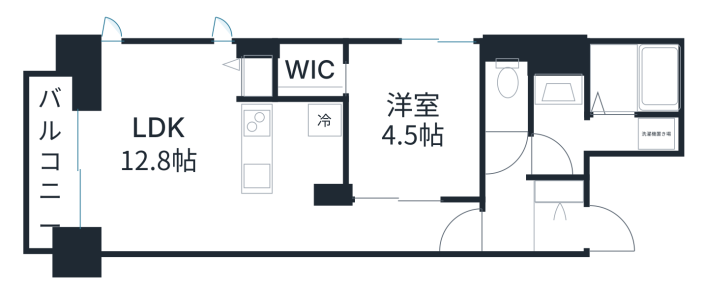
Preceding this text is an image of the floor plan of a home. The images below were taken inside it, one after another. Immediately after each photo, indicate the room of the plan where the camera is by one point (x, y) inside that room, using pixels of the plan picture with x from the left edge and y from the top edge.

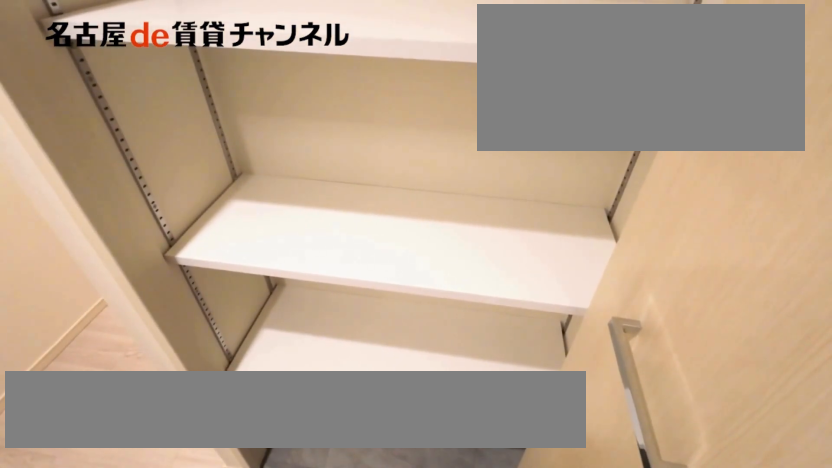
(560, 188)
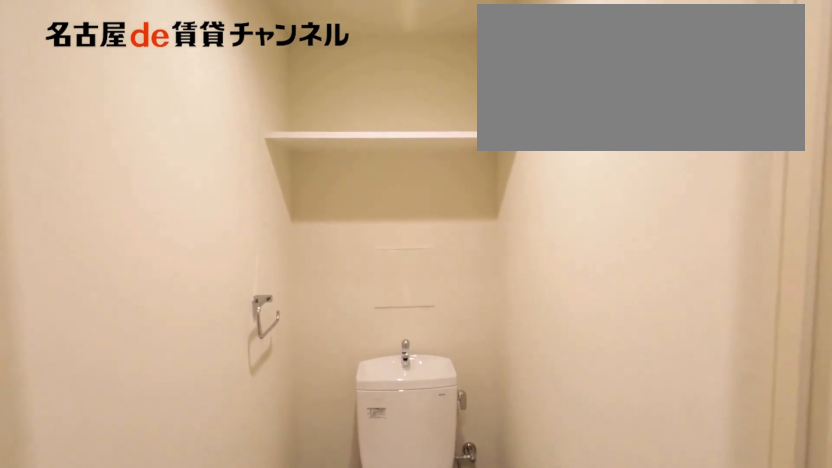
(508, 86)
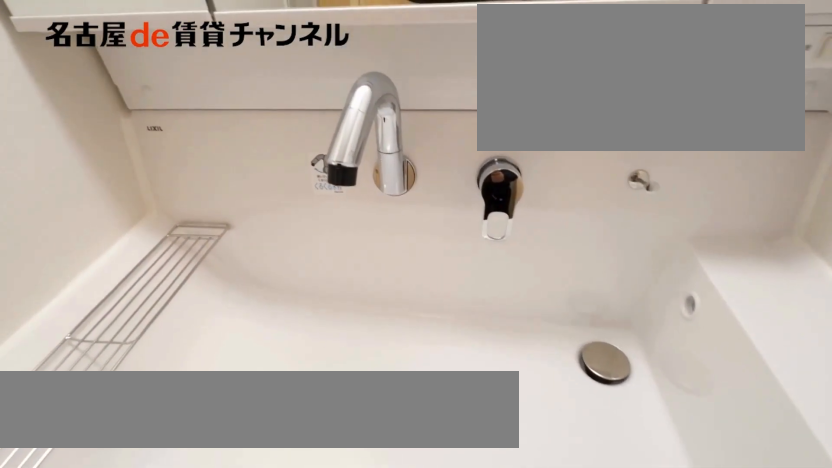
(600, 135)
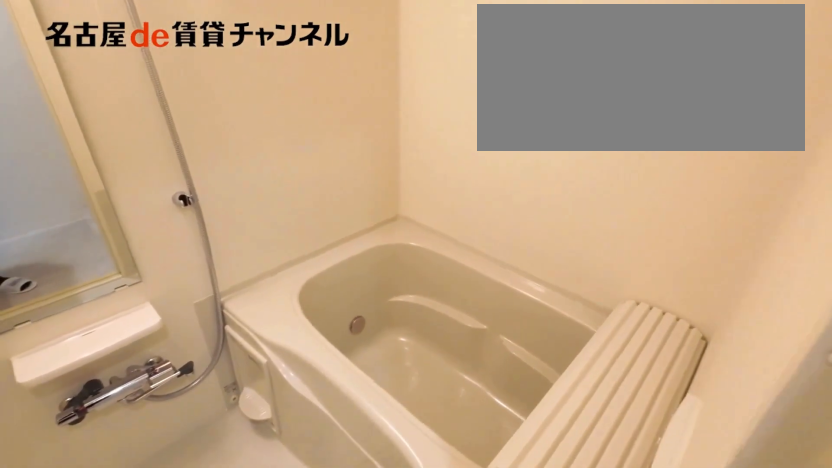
(599, 103)
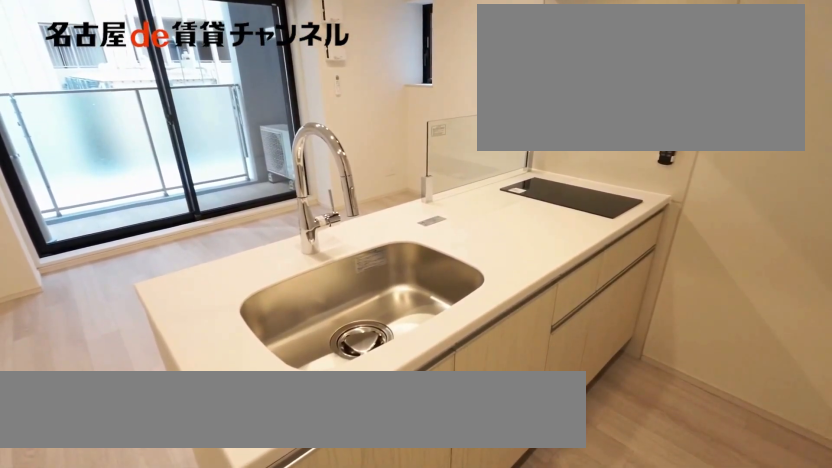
(294, 150)
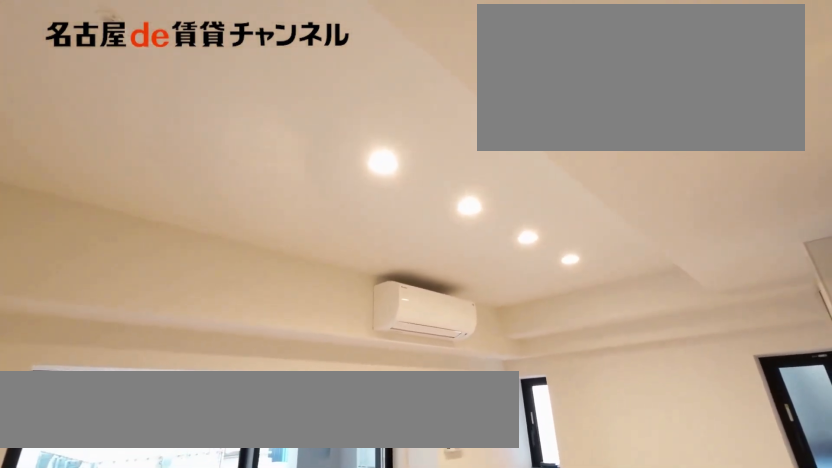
(158, 147)
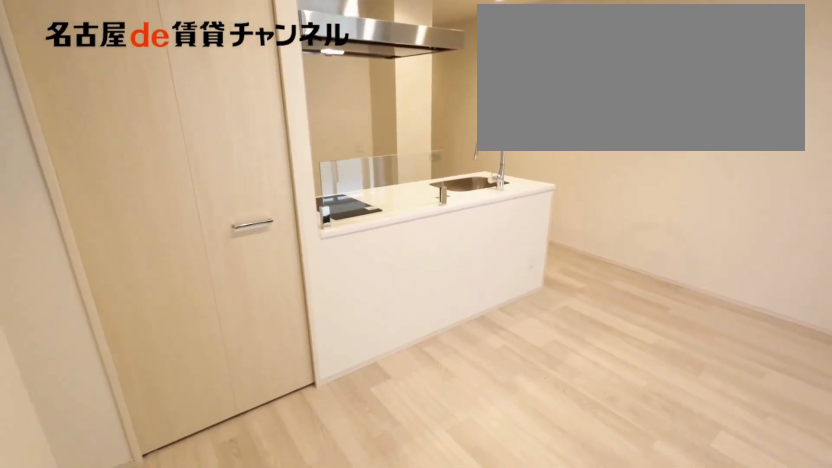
(158, 147)
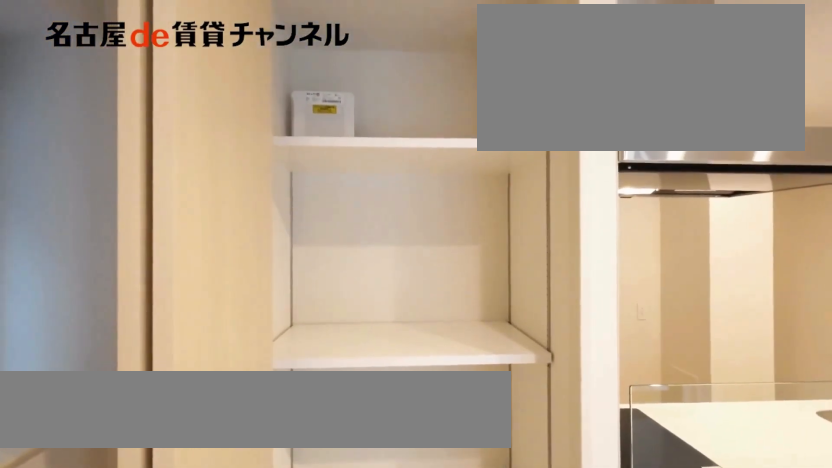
(257, 69)
